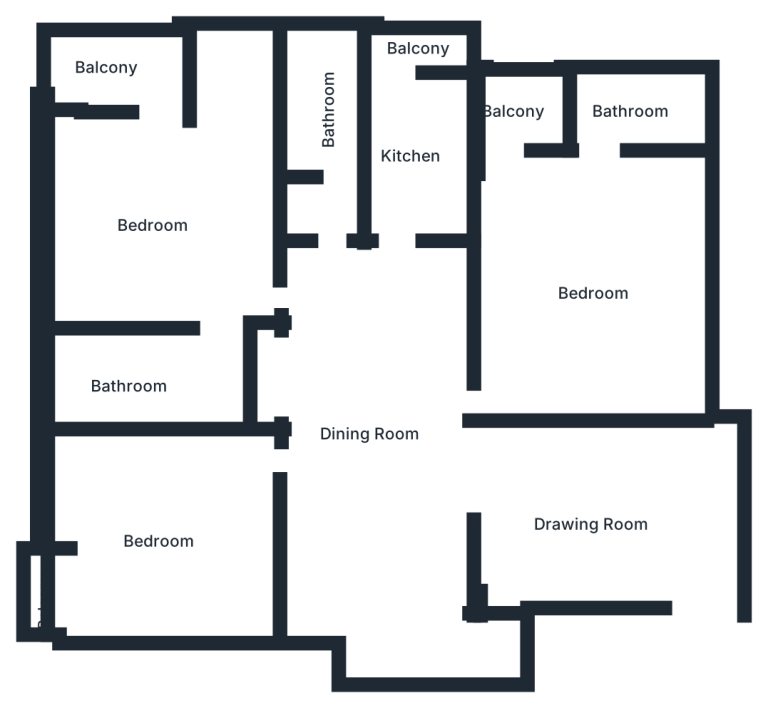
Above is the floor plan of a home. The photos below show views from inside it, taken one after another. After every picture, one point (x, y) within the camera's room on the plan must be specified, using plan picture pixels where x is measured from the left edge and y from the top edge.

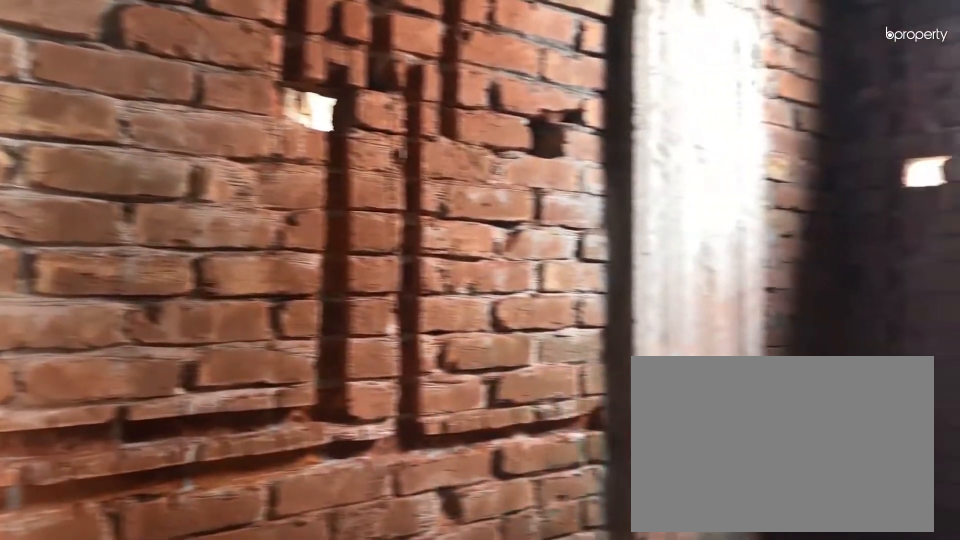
(136, 379)
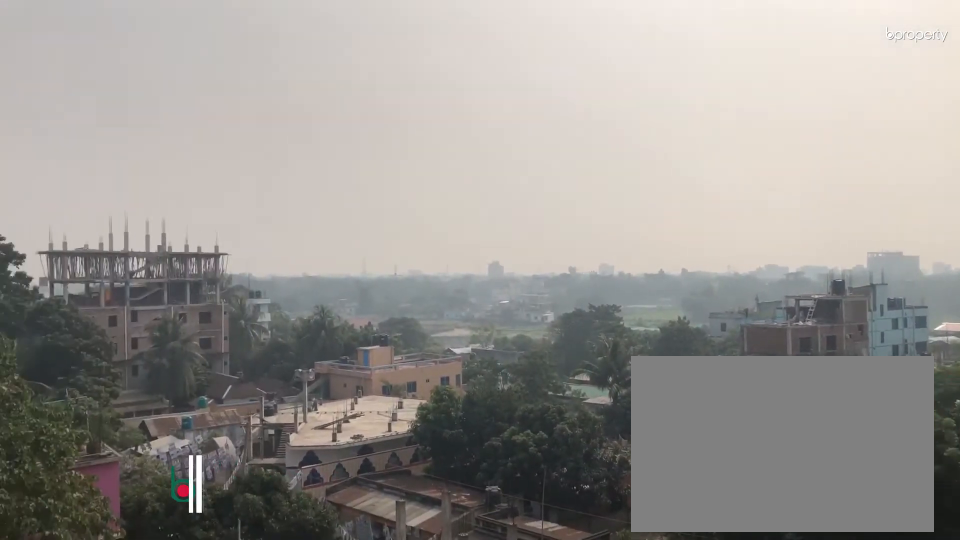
(103, 56)
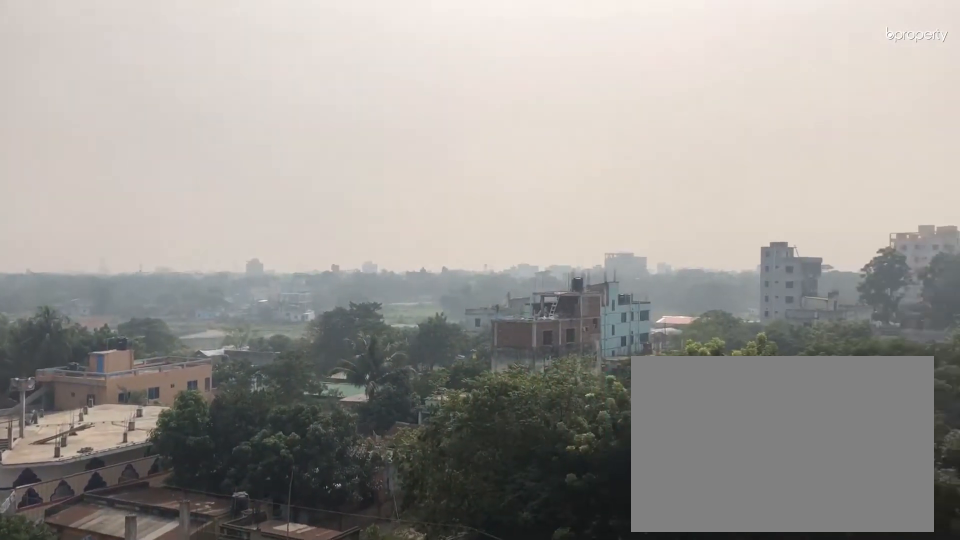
(103, 56)
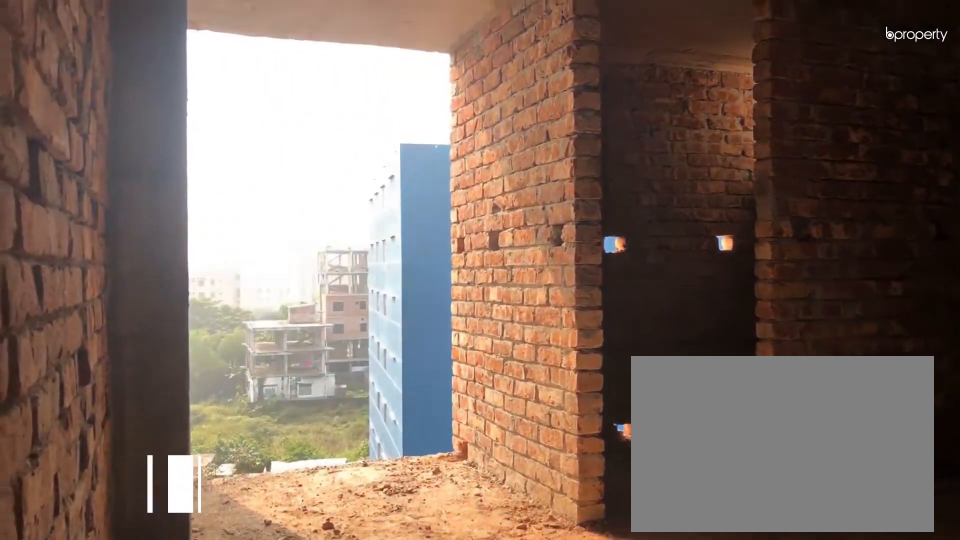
(583, 293)
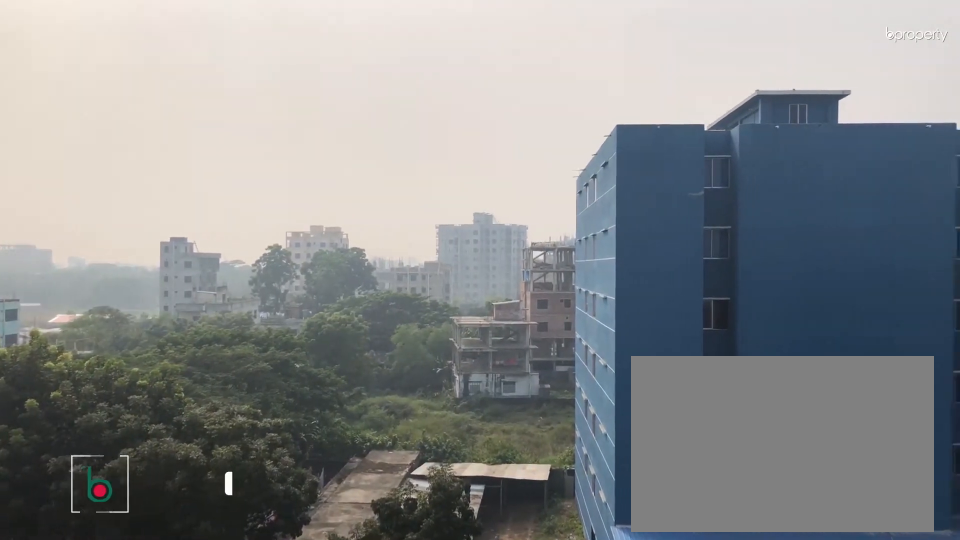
(508, 107)
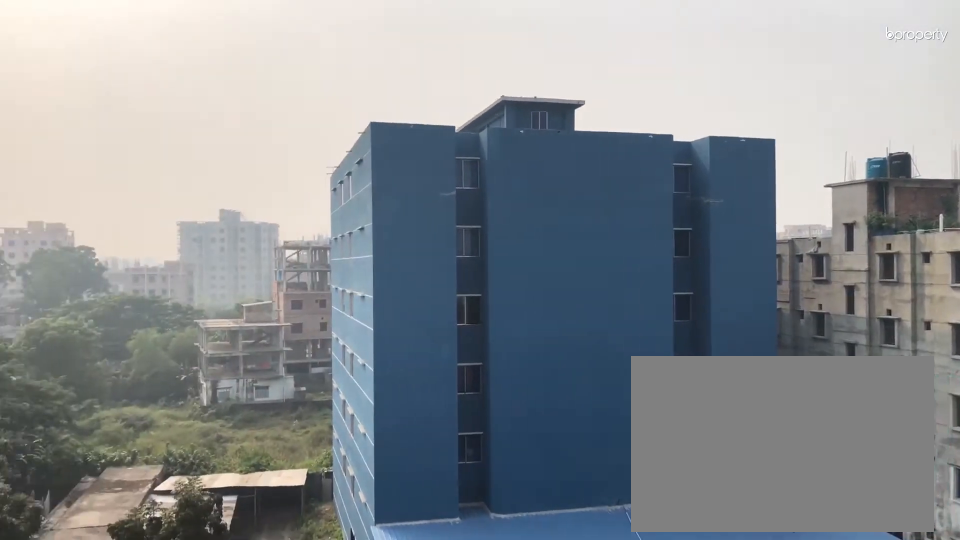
(508, 107)
